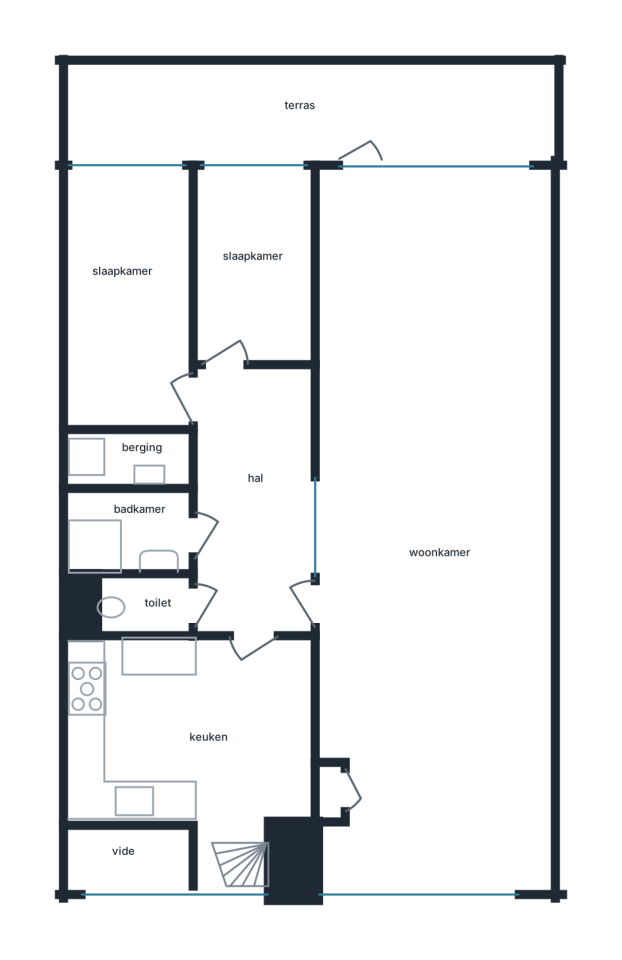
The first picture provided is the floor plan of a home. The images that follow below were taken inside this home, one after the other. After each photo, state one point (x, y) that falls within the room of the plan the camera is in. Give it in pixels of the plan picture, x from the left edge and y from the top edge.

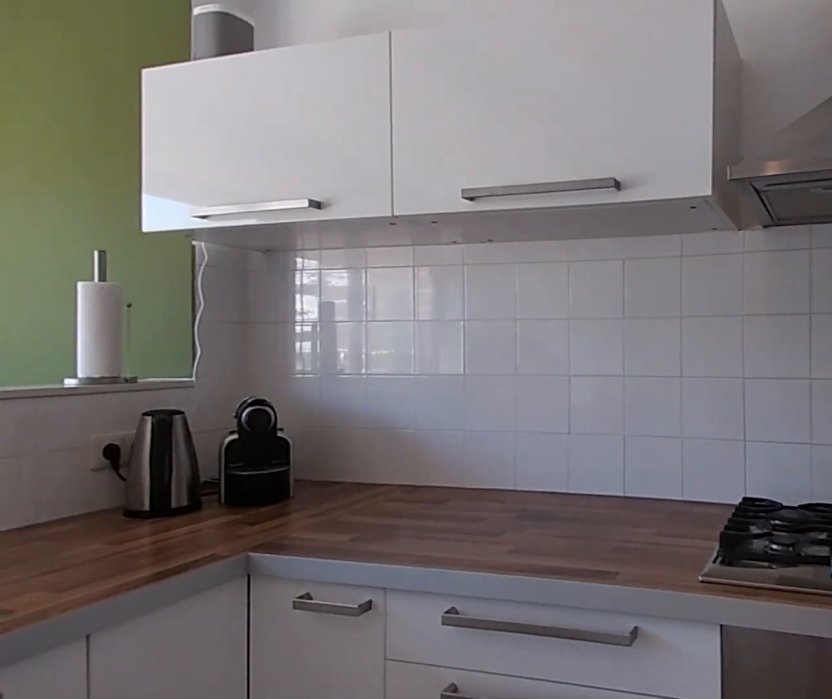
(193, 735)
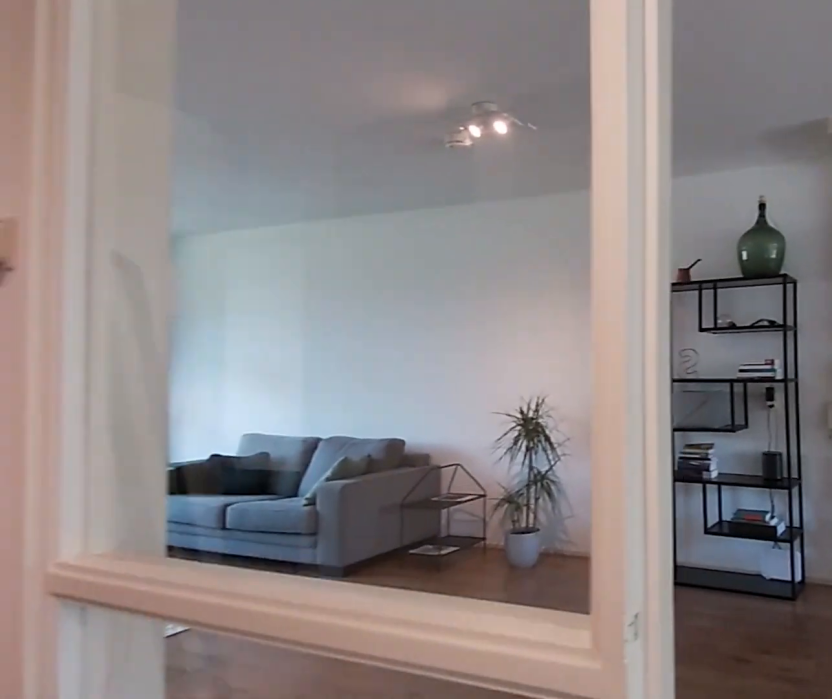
(254, 501)
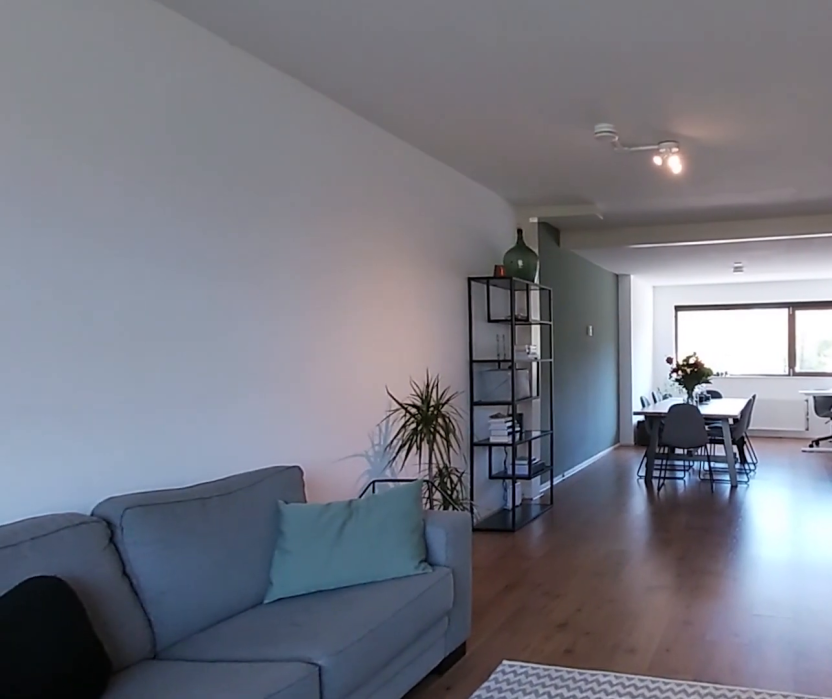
(448, 349)
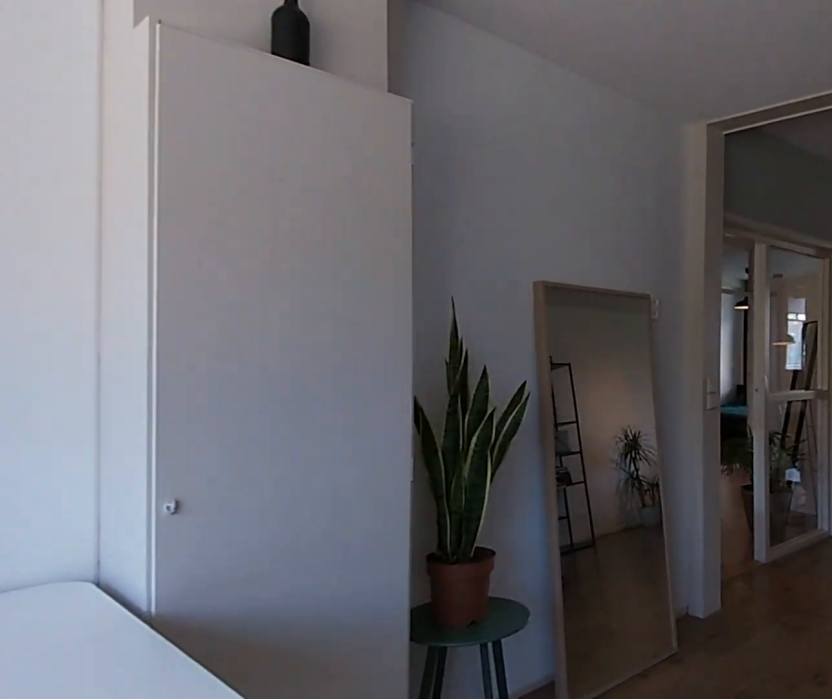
(448, 349)
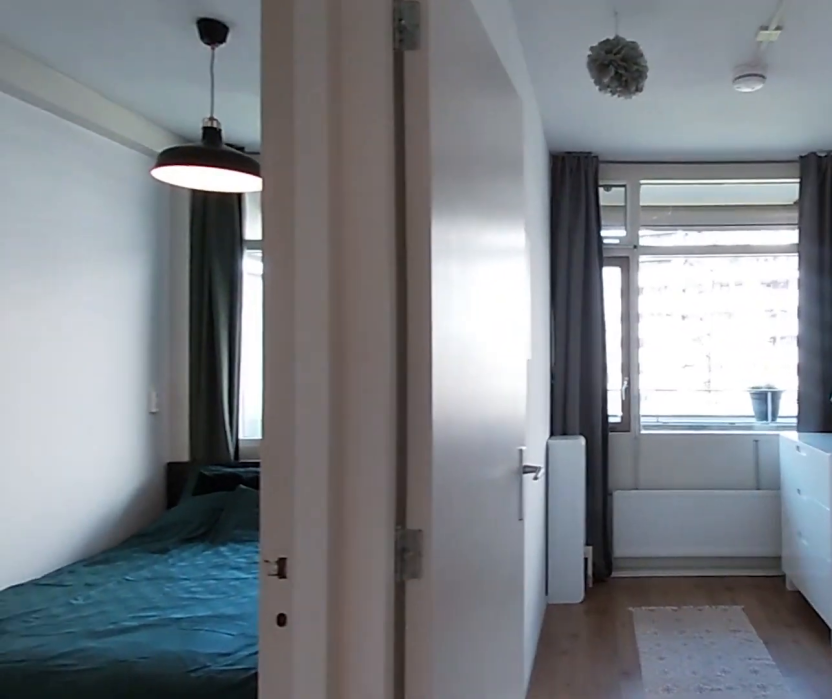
(254, 503)
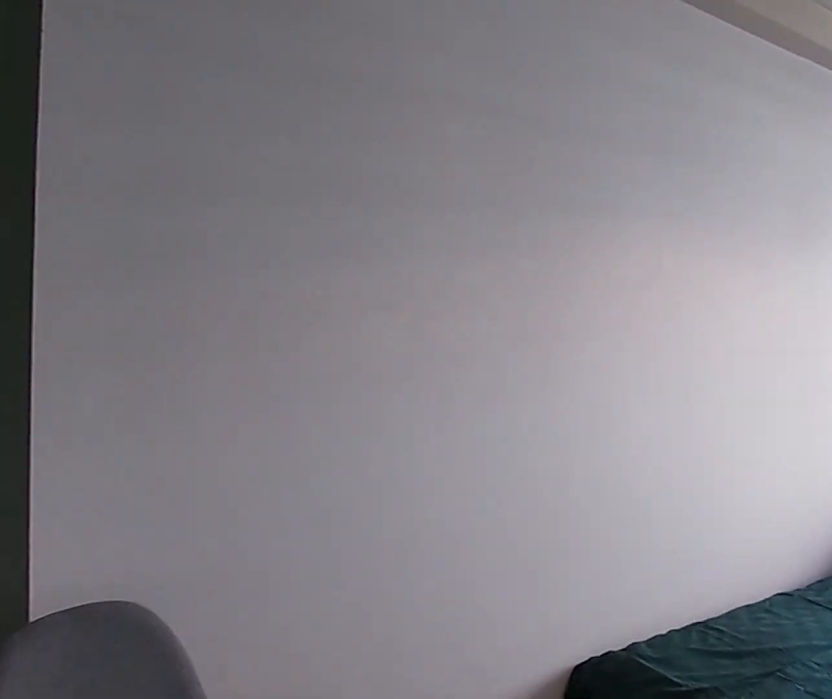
(131, 300)
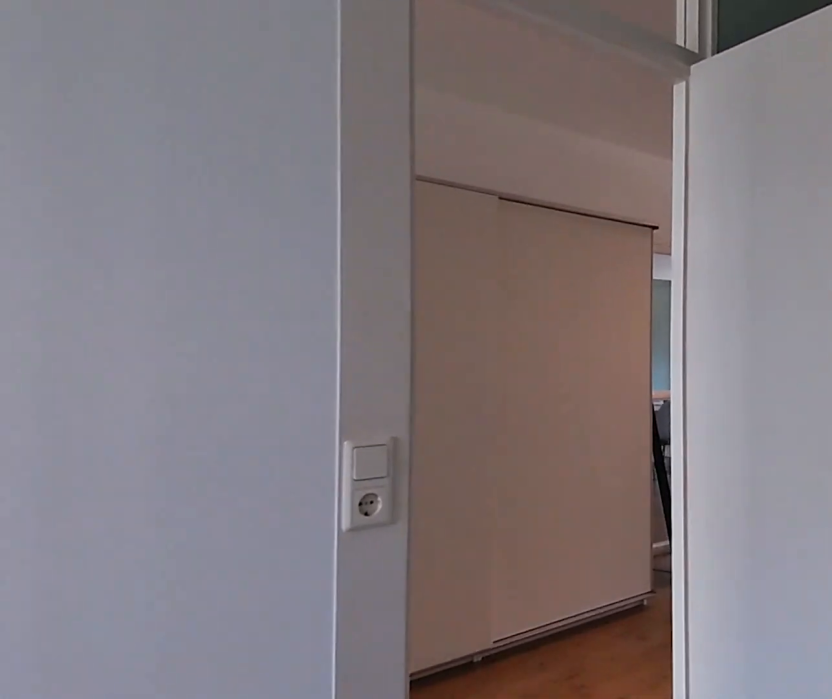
(131, 300)
